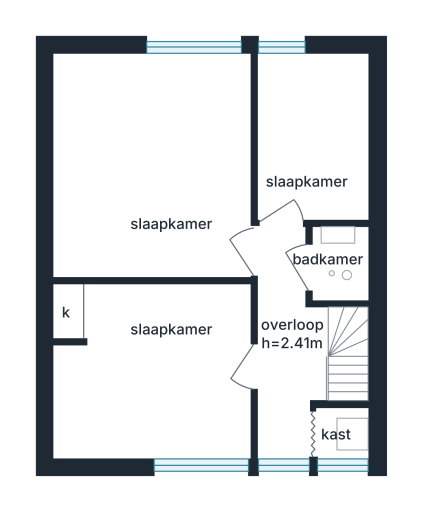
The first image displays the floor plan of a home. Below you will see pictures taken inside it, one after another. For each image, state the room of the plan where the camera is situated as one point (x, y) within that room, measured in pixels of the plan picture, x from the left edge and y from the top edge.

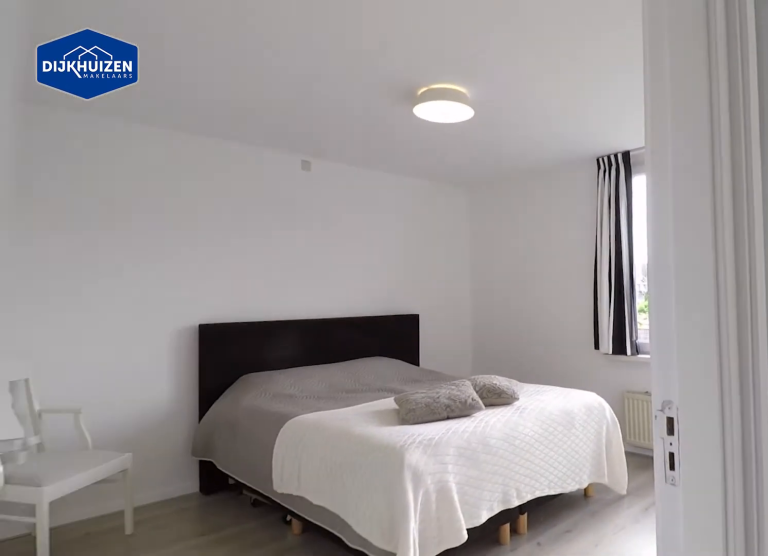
(286, 344)
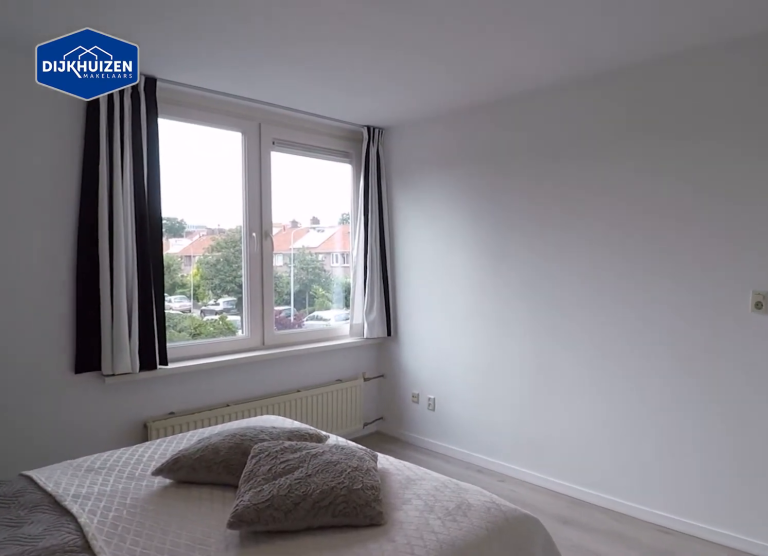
(182, 266)
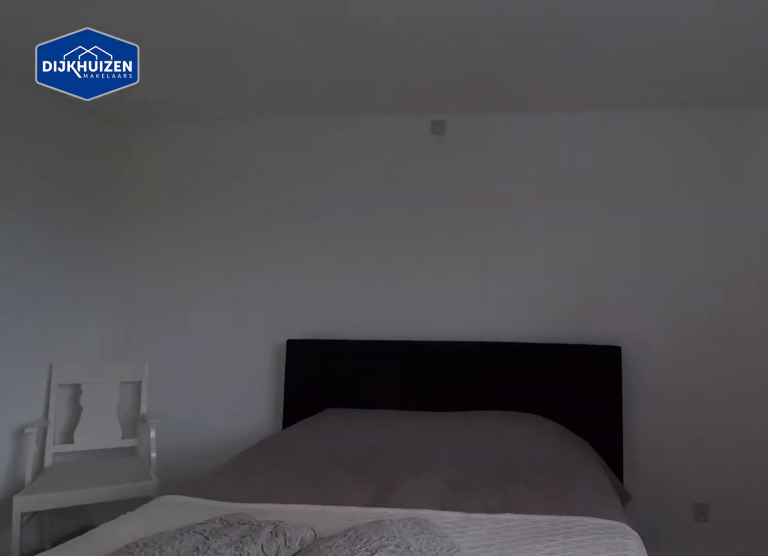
(182, 266)
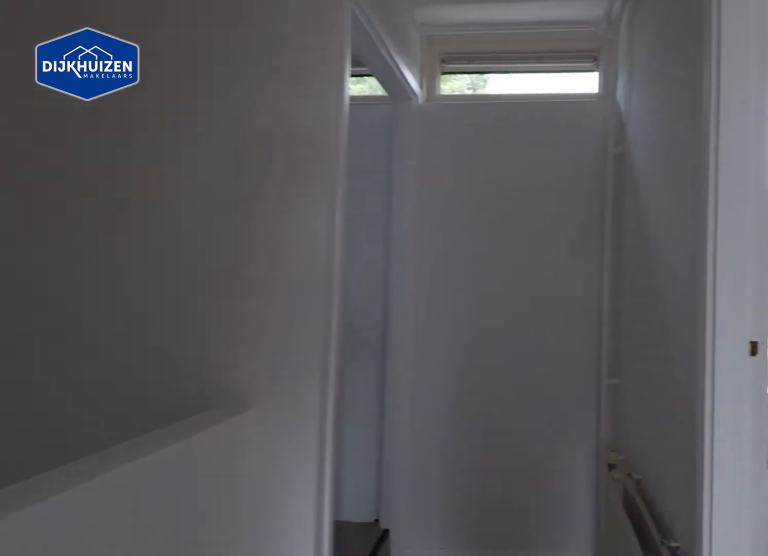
(286, 344)
